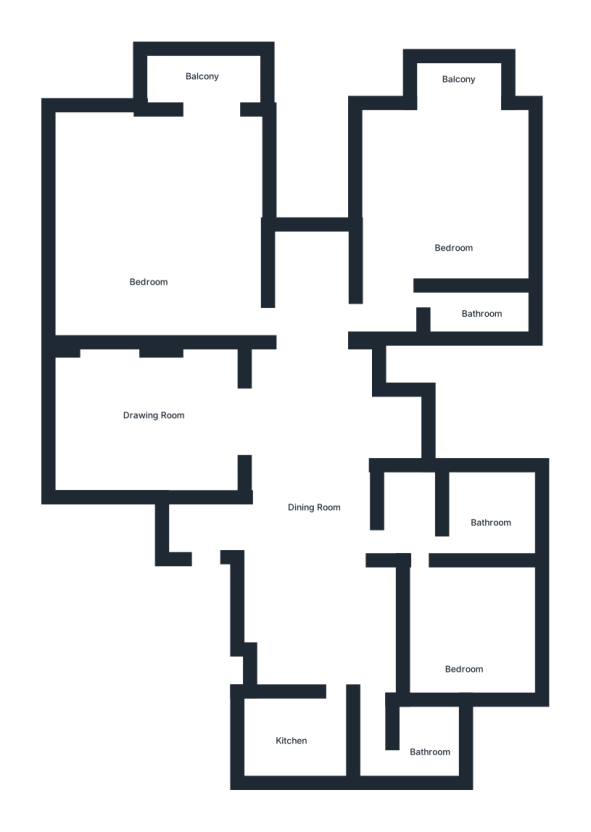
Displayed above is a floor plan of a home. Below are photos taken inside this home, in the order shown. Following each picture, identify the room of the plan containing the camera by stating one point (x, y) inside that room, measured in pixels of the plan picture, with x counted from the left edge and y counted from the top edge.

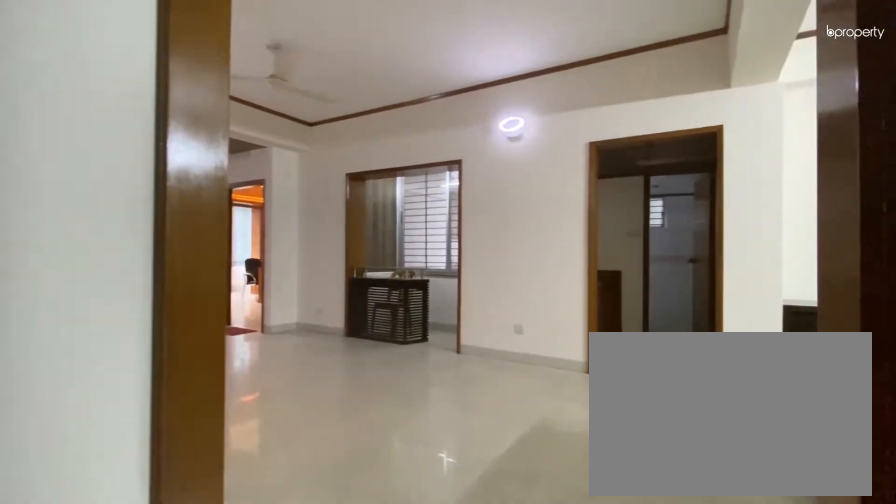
(310, 512)
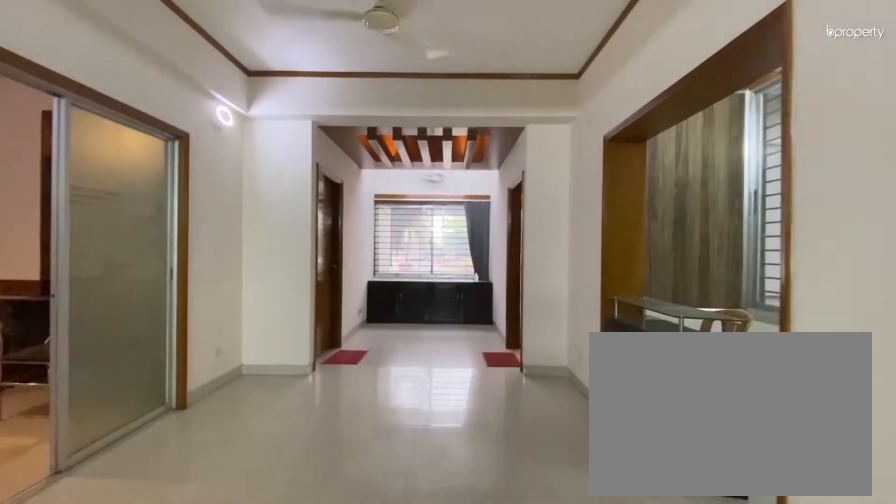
(312, 508)
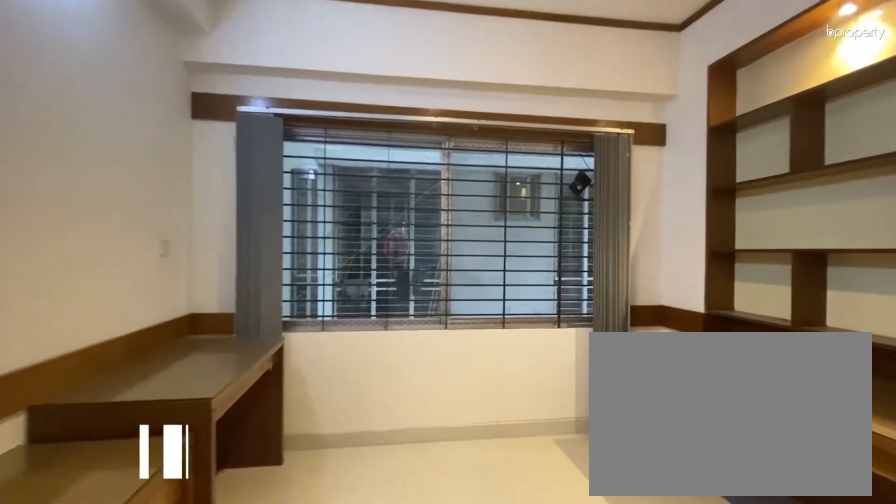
(159, 411)
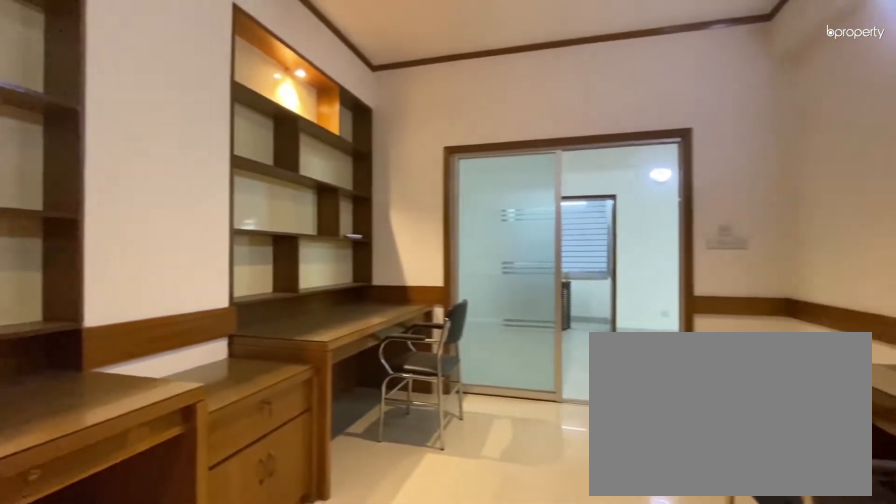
(159, 412)
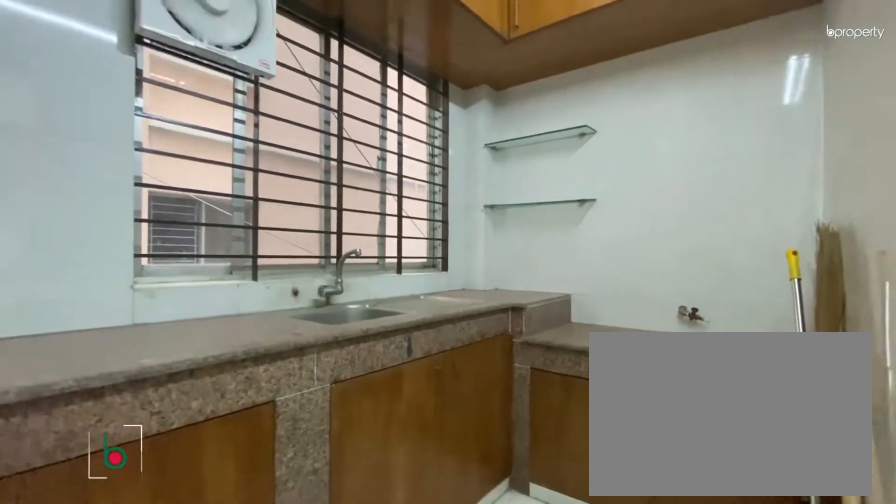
(290, 735)
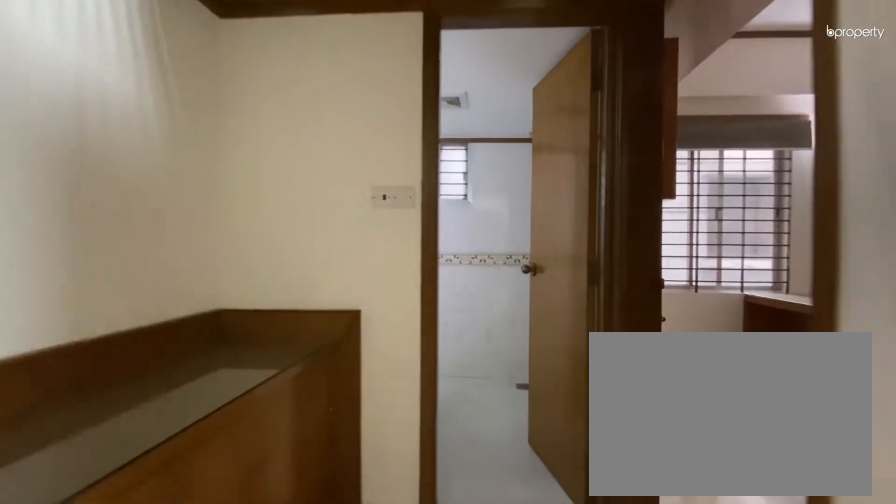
(406, 536)
